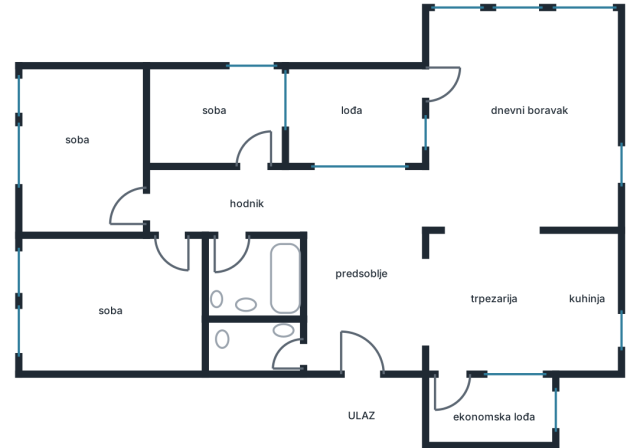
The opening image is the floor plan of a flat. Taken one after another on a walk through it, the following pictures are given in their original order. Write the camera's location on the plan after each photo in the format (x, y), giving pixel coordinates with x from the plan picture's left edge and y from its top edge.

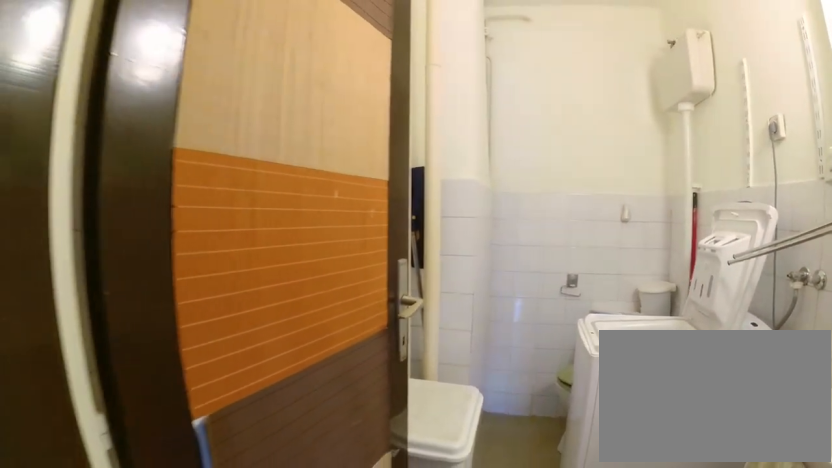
(319, 319)
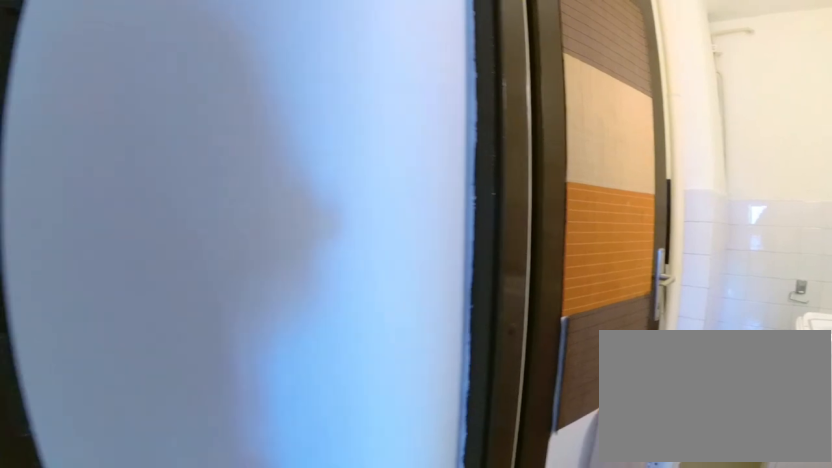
(333, 306)
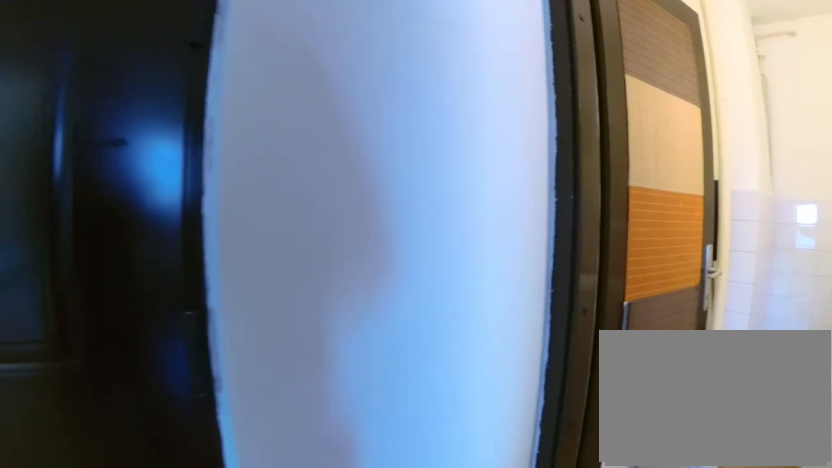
(338, 304)
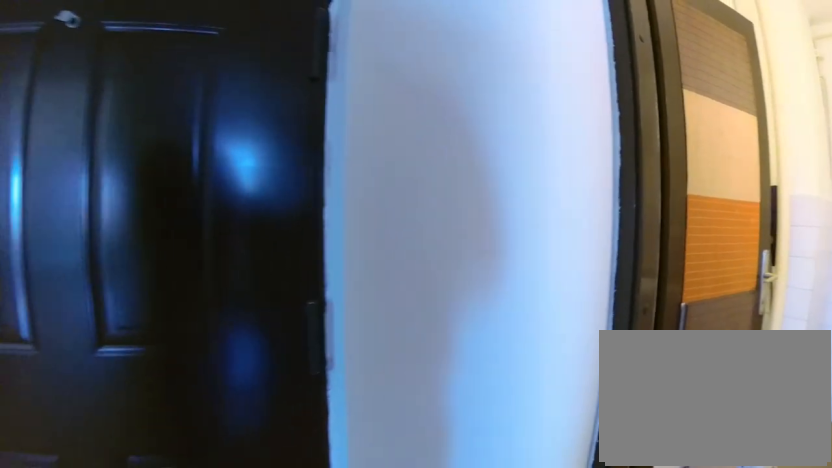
(346, 302)
